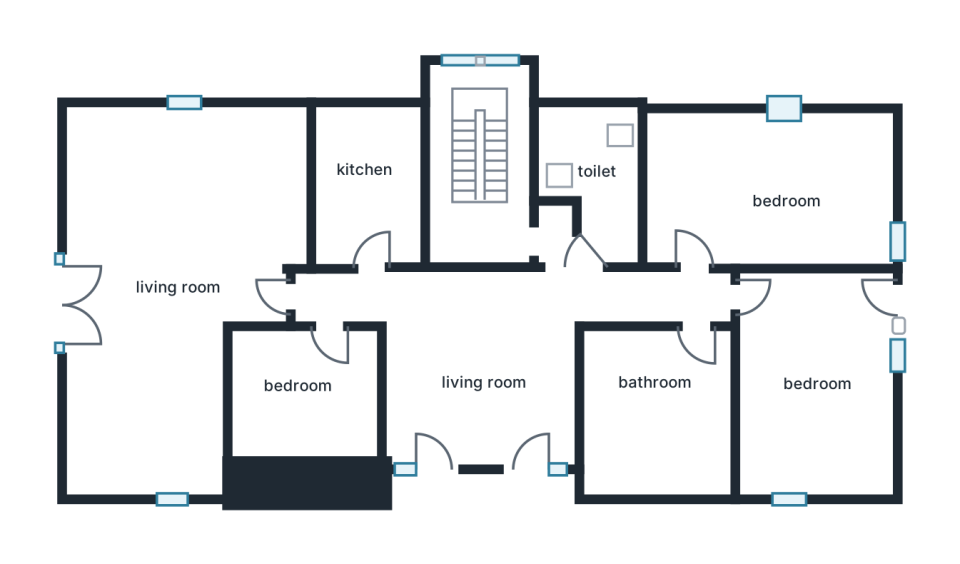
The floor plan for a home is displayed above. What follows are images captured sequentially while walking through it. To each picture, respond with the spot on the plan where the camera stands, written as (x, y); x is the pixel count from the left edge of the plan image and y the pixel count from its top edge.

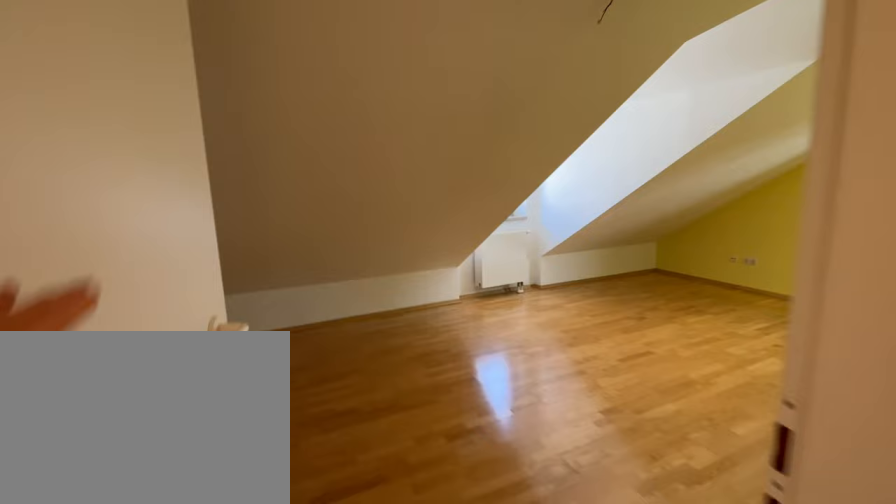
(679, 234)
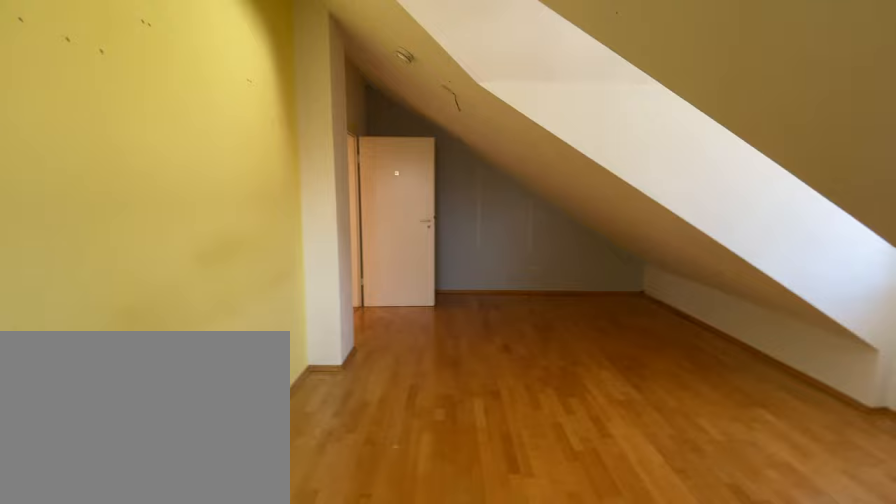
(843, 210)
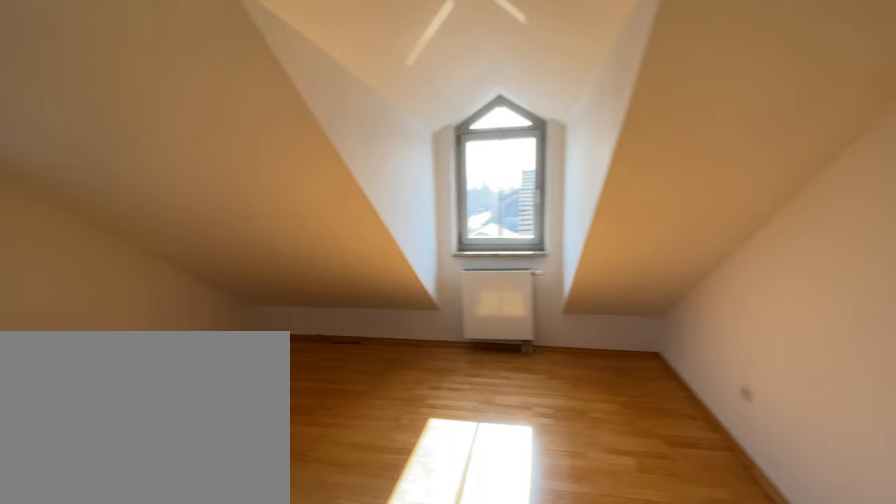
(783, 372)
